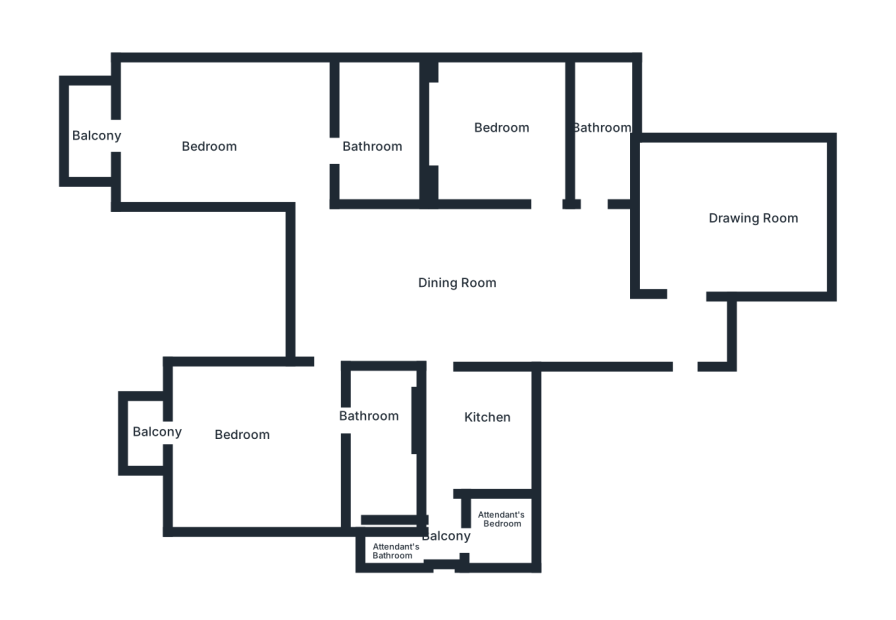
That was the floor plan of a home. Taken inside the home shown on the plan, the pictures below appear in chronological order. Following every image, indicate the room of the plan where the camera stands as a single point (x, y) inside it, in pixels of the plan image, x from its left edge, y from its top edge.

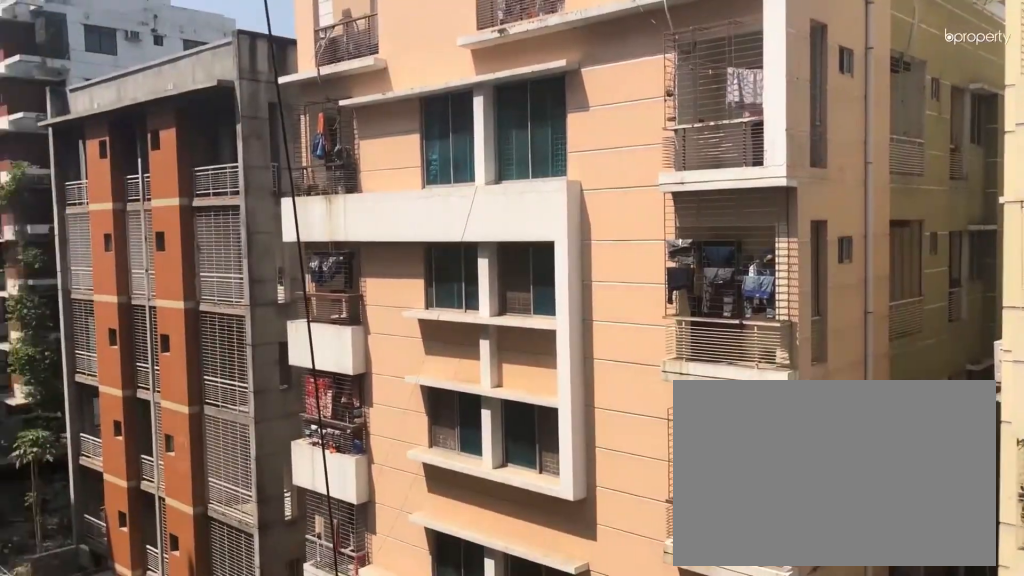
(152, 439)
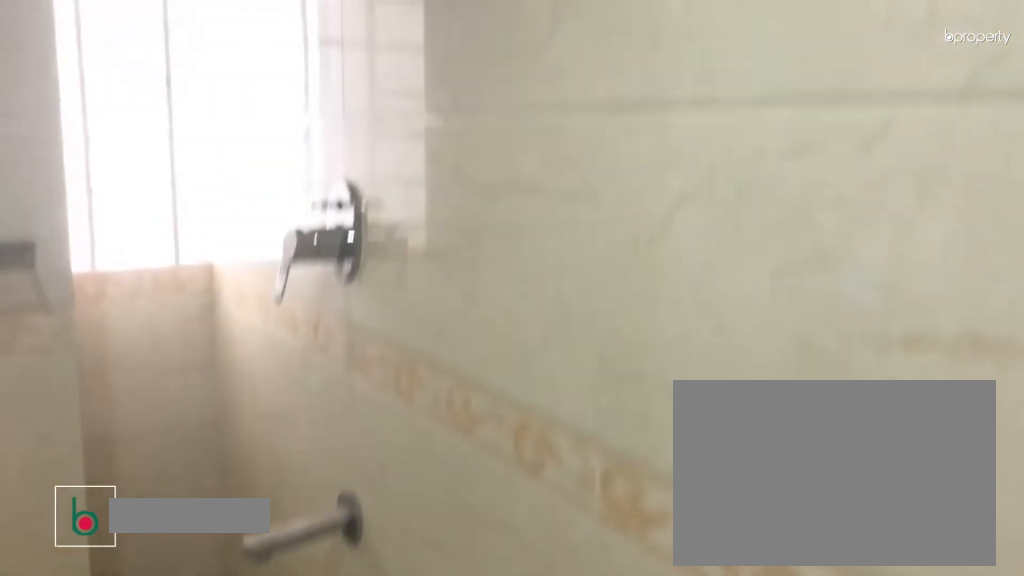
(385, 428)
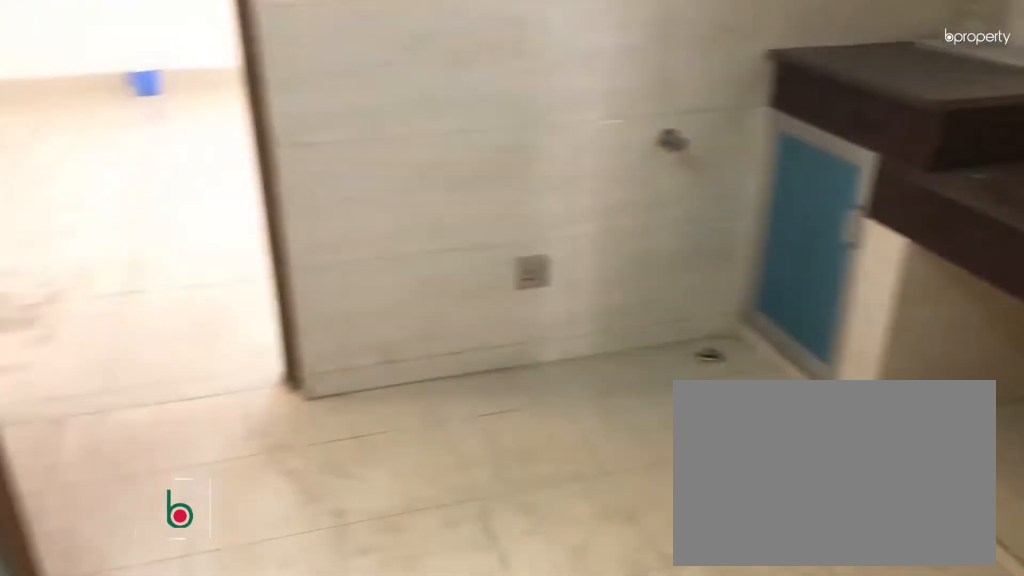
(484, 418)
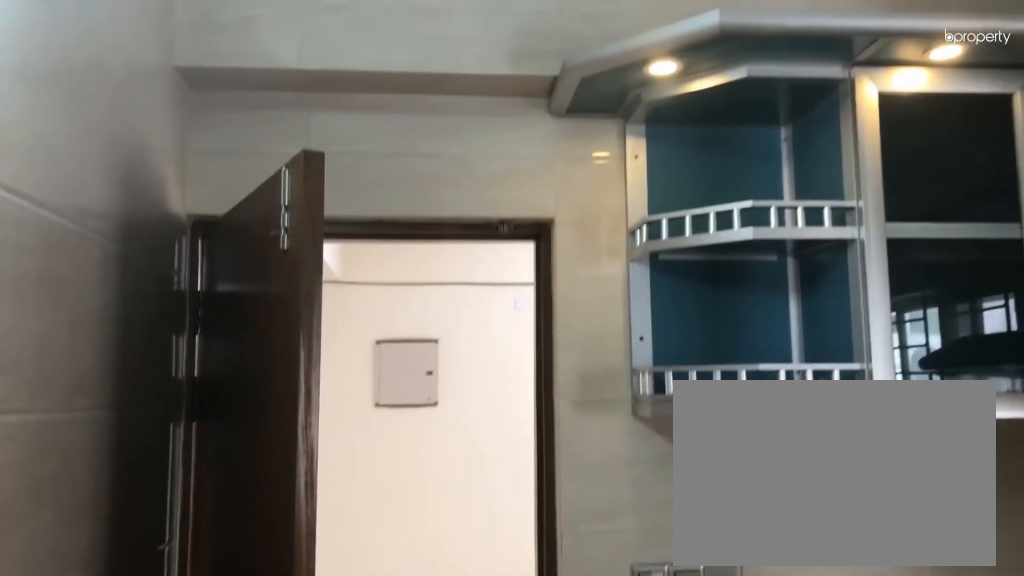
(484, 418)
